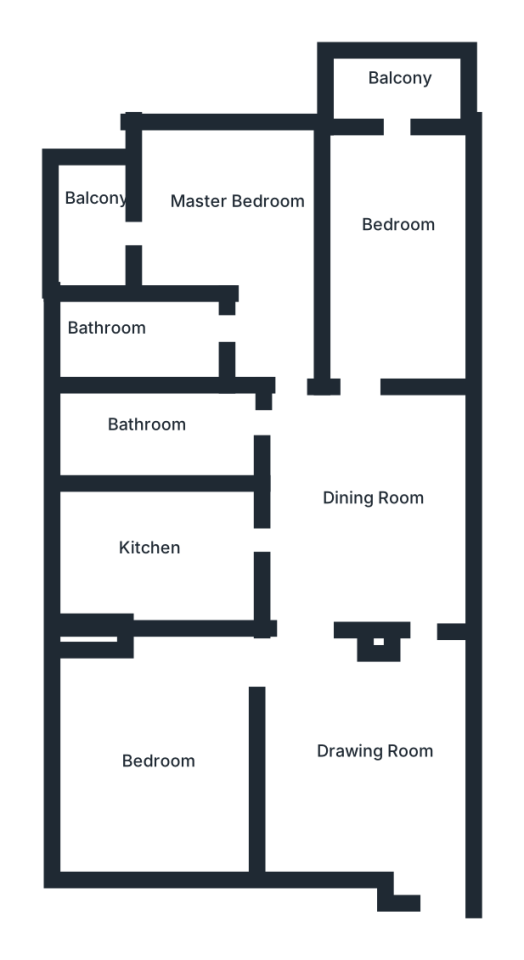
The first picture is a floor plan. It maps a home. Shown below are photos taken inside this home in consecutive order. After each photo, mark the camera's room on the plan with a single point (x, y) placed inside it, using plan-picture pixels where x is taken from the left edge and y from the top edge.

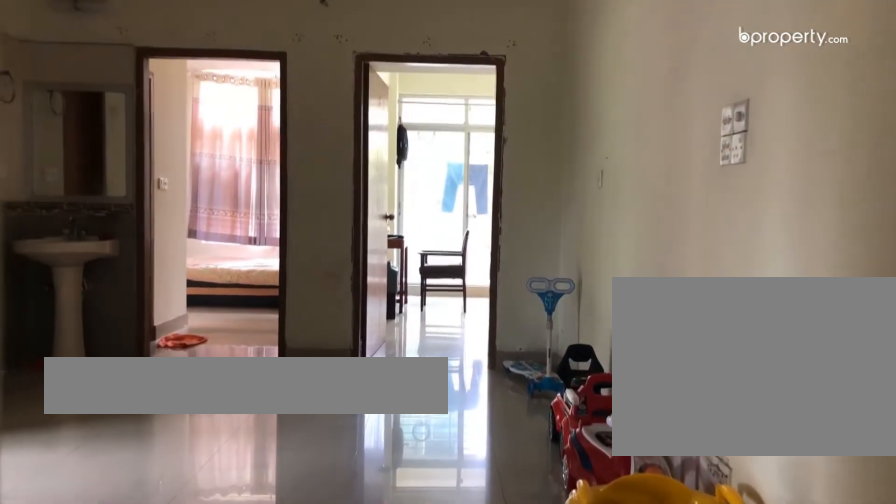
(363, 525)
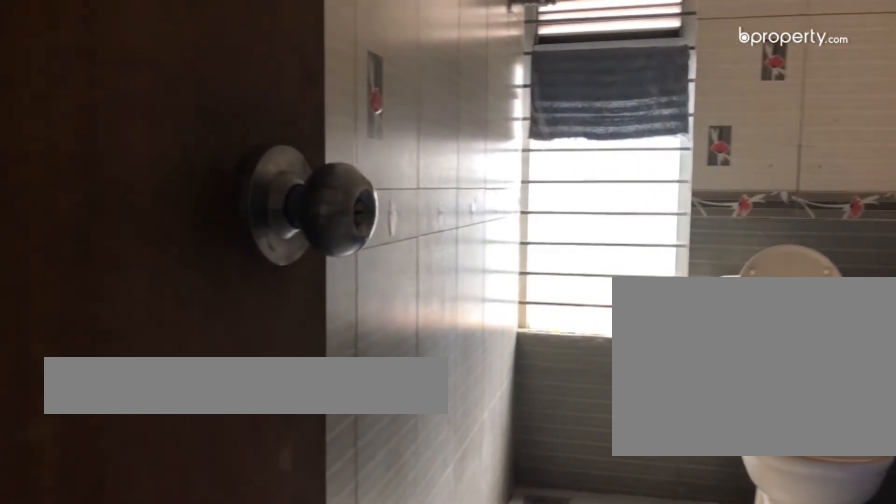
(160, 435)
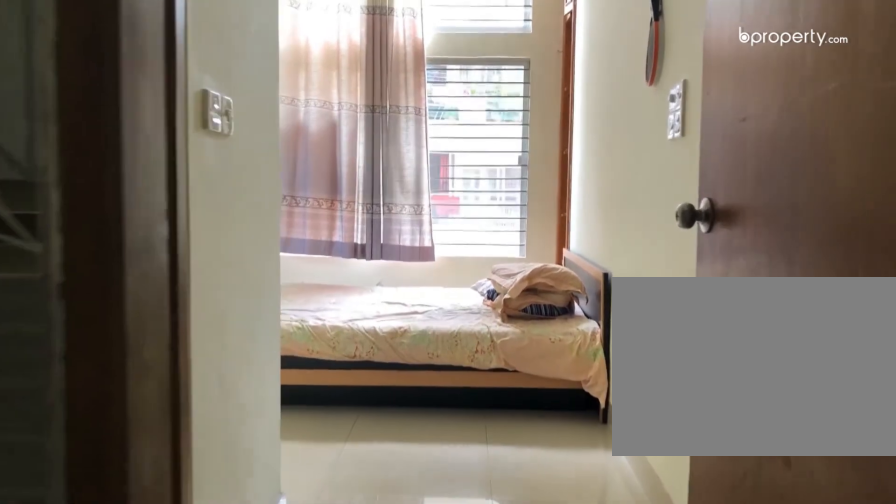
(258, 231)
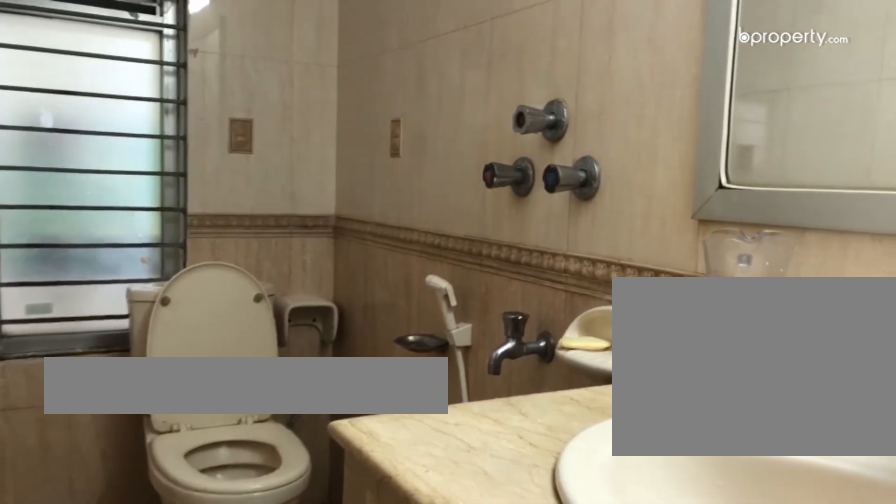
(146, 339)
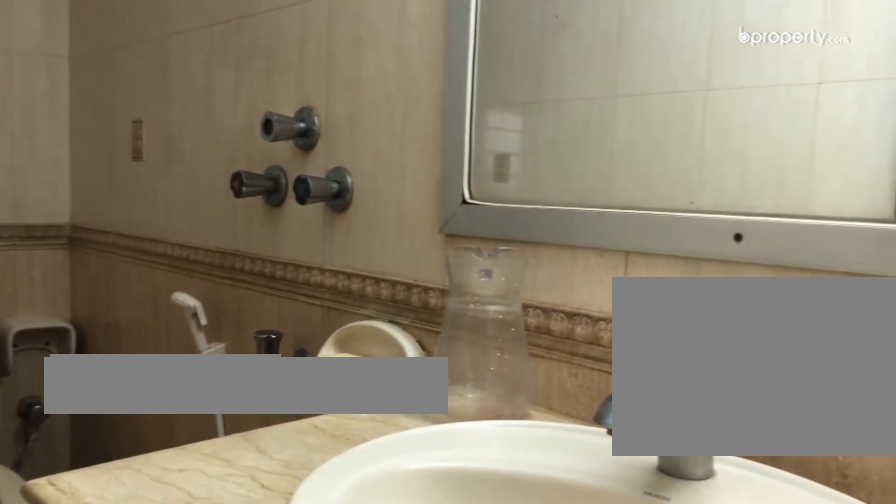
(146, 339)
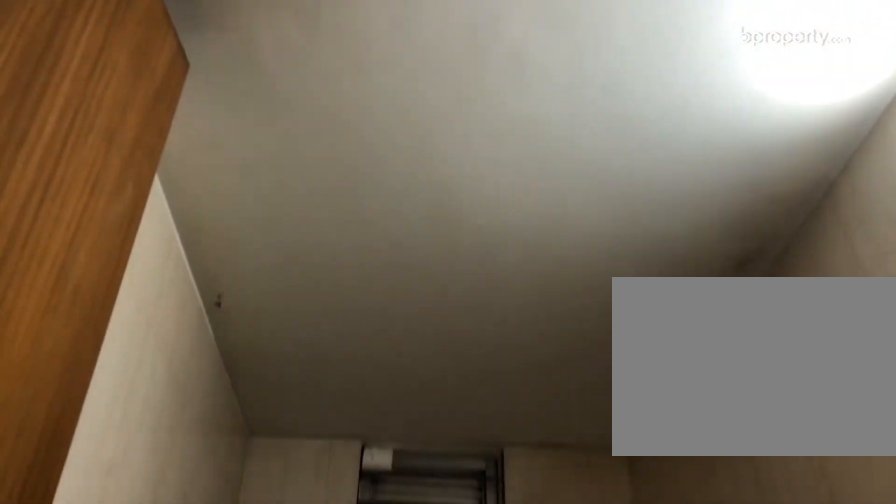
(146, 339)
